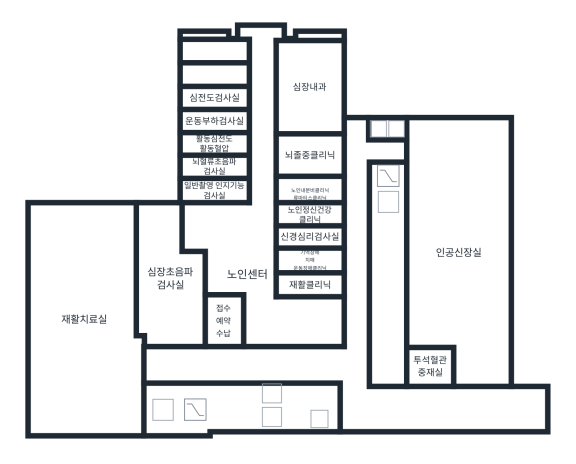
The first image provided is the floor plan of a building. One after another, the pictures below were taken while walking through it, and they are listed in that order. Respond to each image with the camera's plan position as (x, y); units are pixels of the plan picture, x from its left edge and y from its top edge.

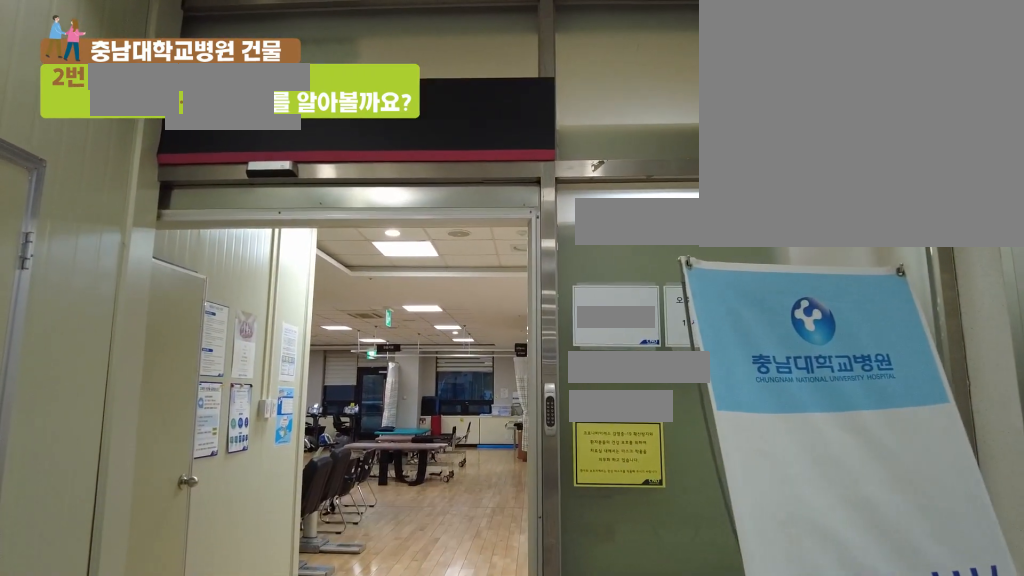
(183, 384)
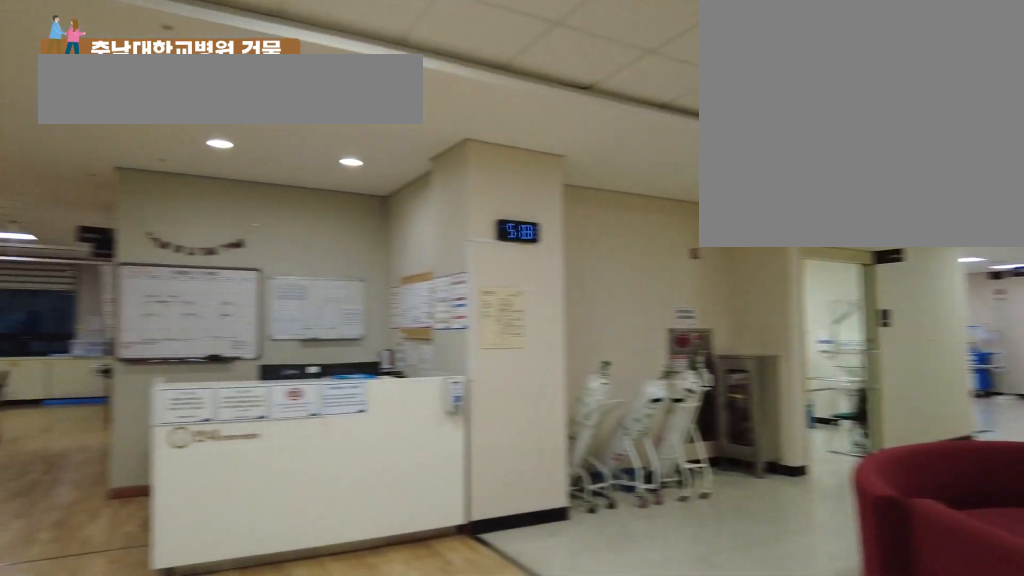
(165, 380)
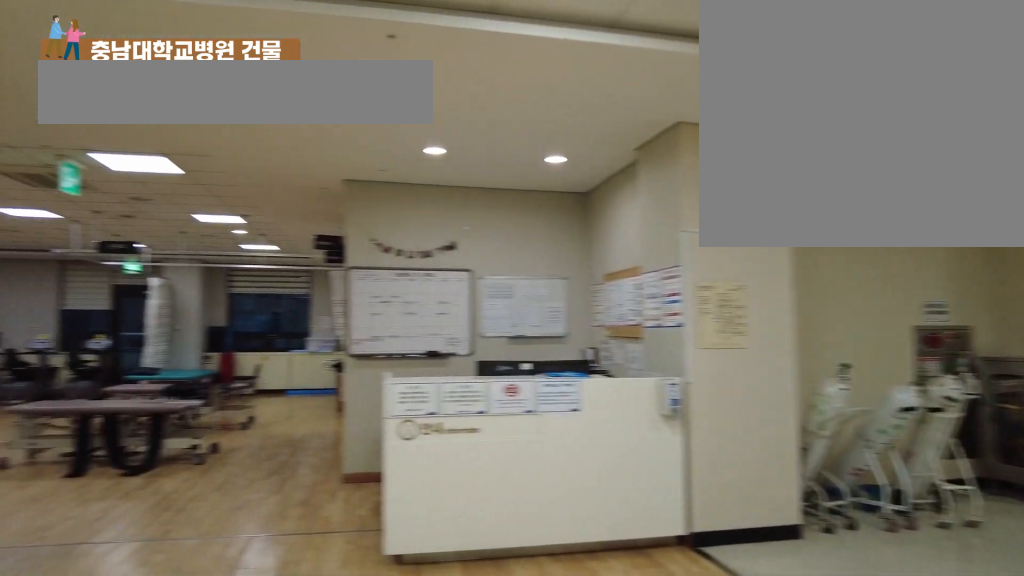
(165, 380)
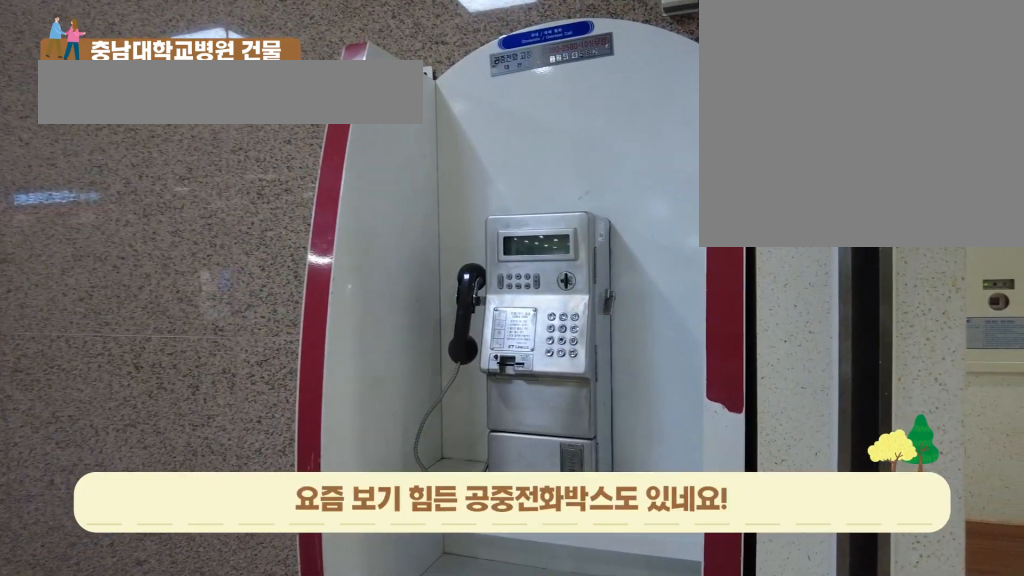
(211, 368)
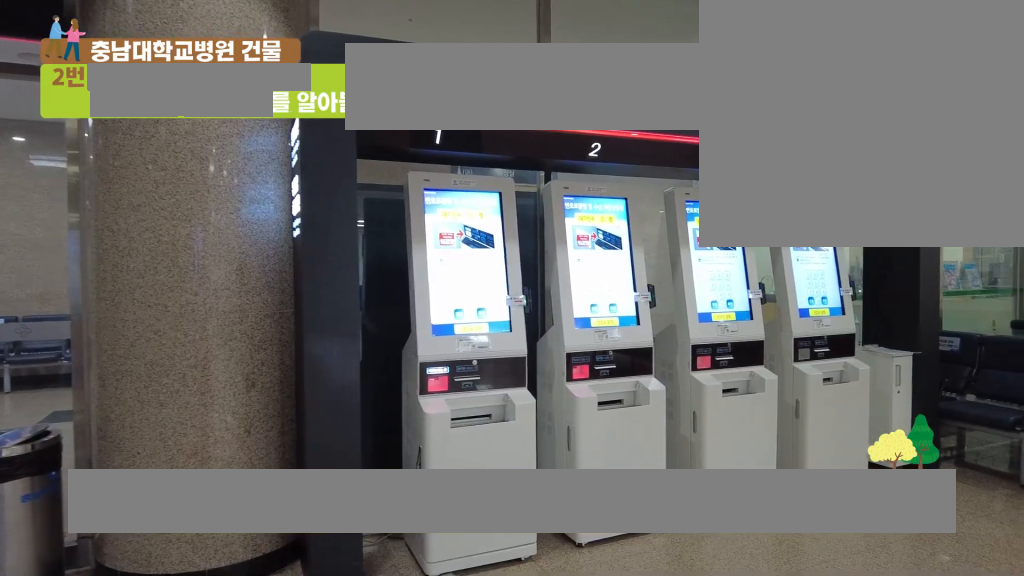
(272, 343)
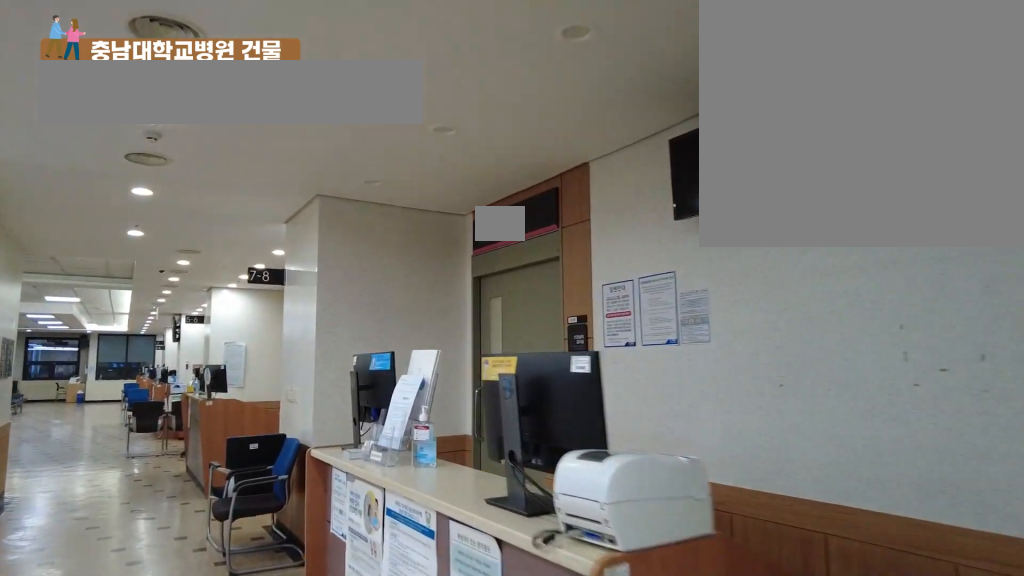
(272, 260)
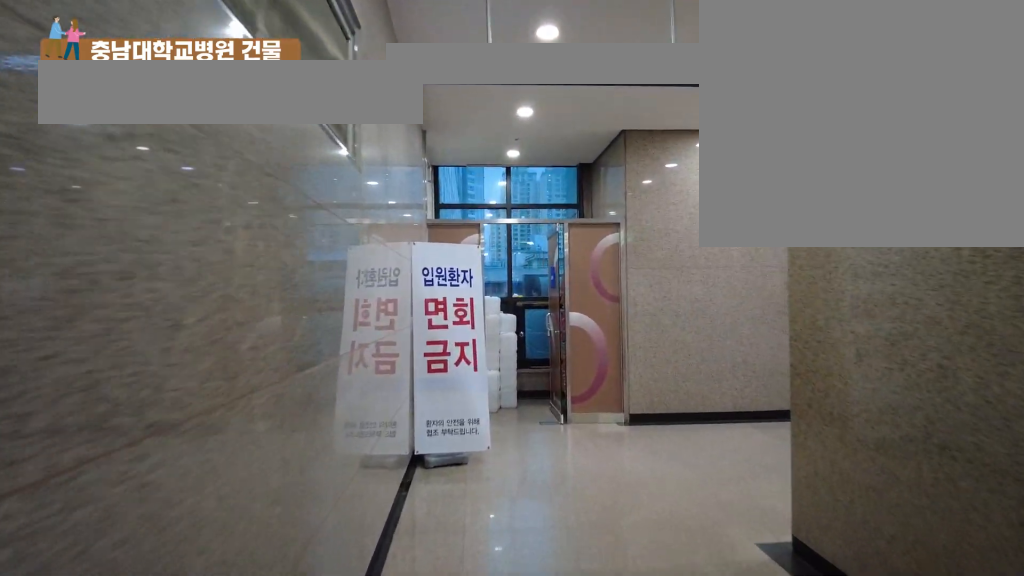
(358, 301)
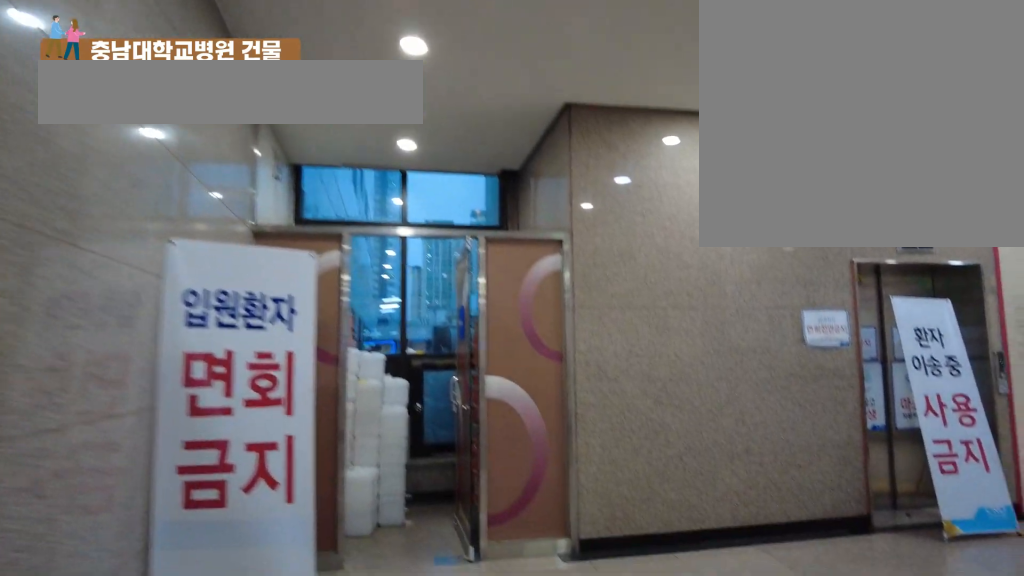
(354, 228)
